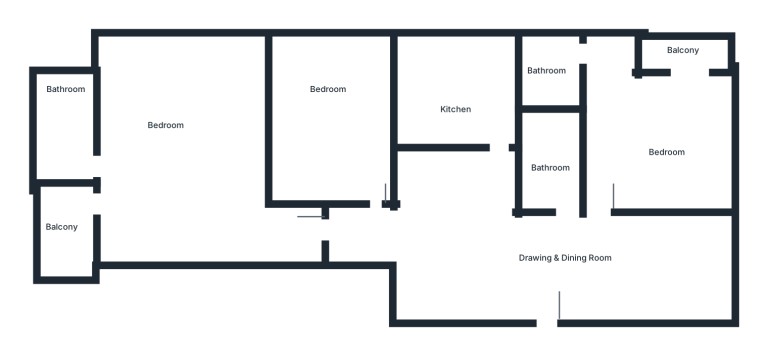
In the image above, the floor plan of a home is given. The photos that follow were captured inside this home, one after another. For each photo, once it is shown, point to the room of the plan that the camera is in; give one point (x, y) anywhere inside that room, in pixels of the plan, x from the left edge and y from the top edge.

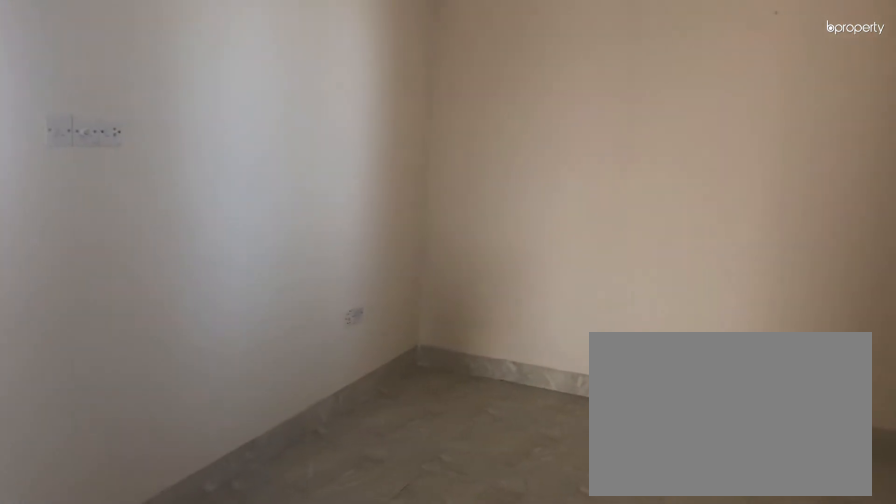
(545, 262)
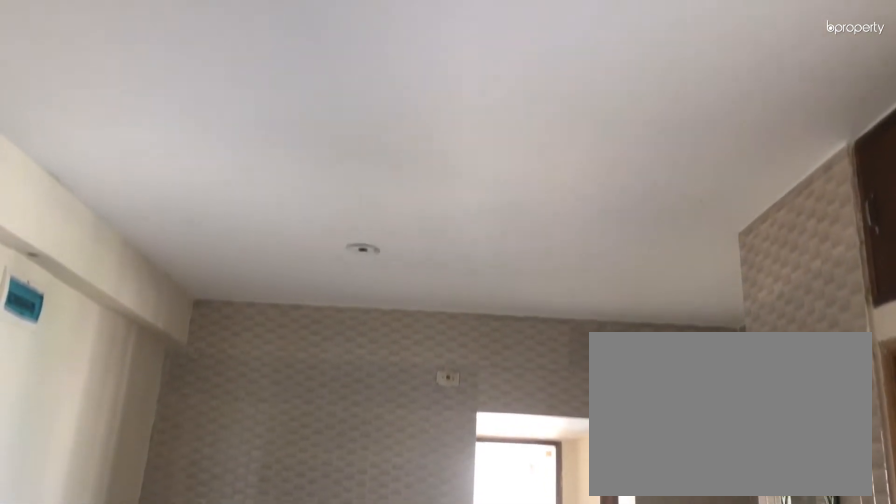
(545, 262)
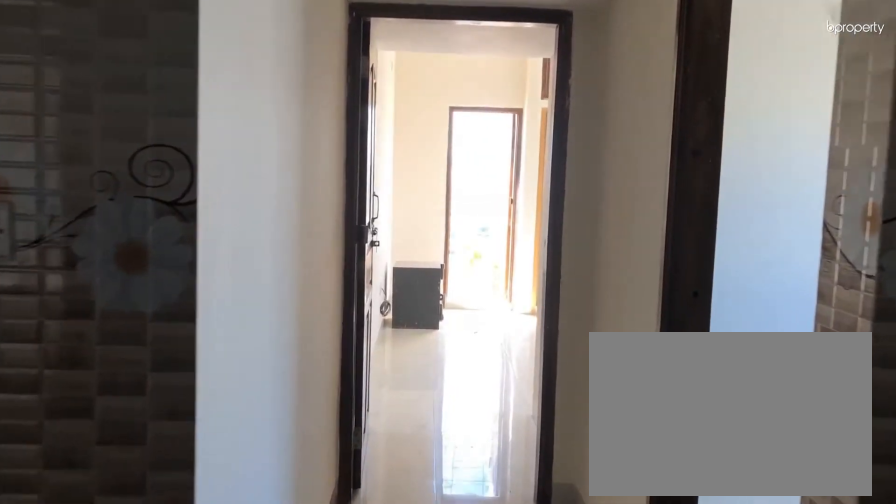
(367, 236)
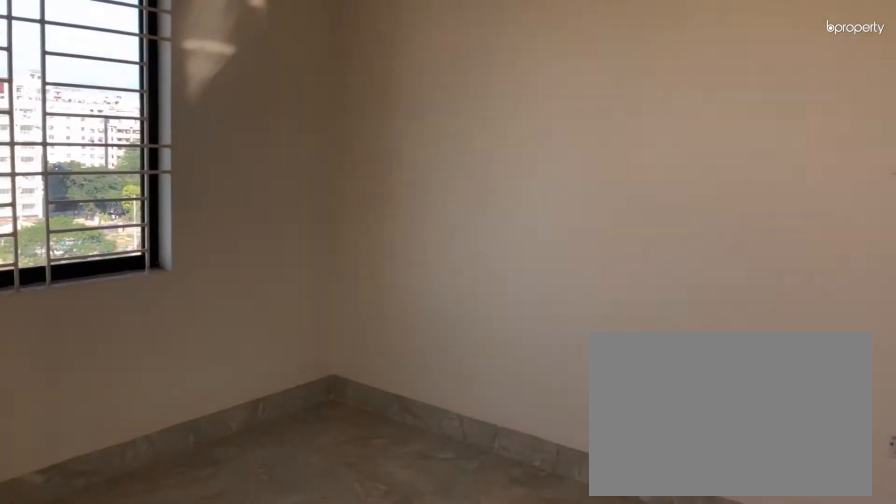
(179, 159)
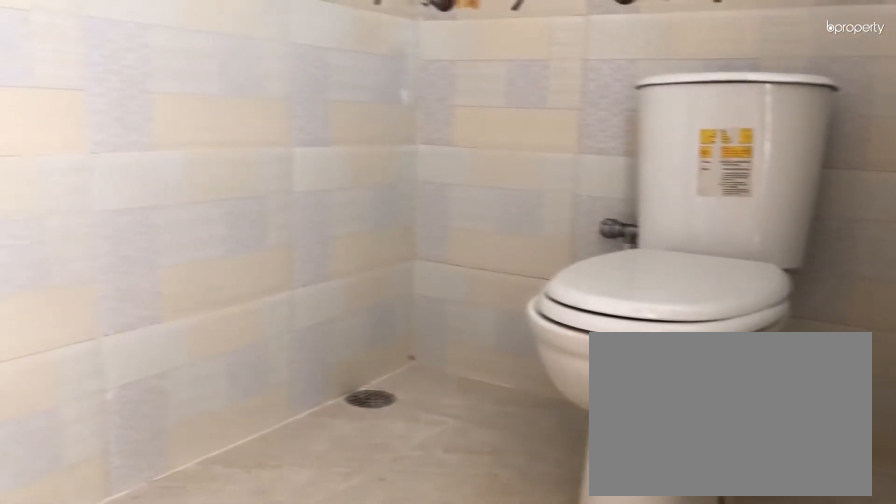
(62, 127)
